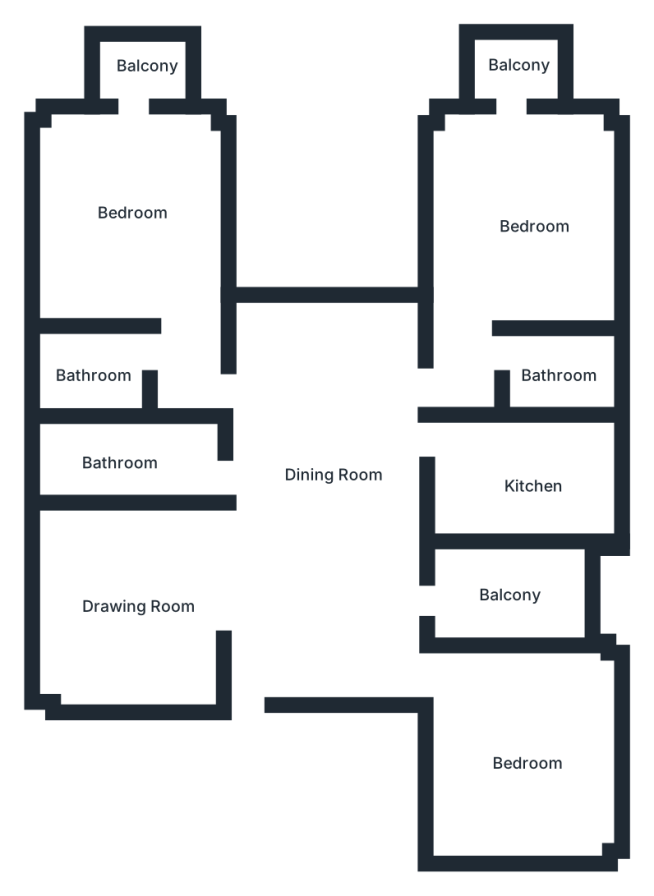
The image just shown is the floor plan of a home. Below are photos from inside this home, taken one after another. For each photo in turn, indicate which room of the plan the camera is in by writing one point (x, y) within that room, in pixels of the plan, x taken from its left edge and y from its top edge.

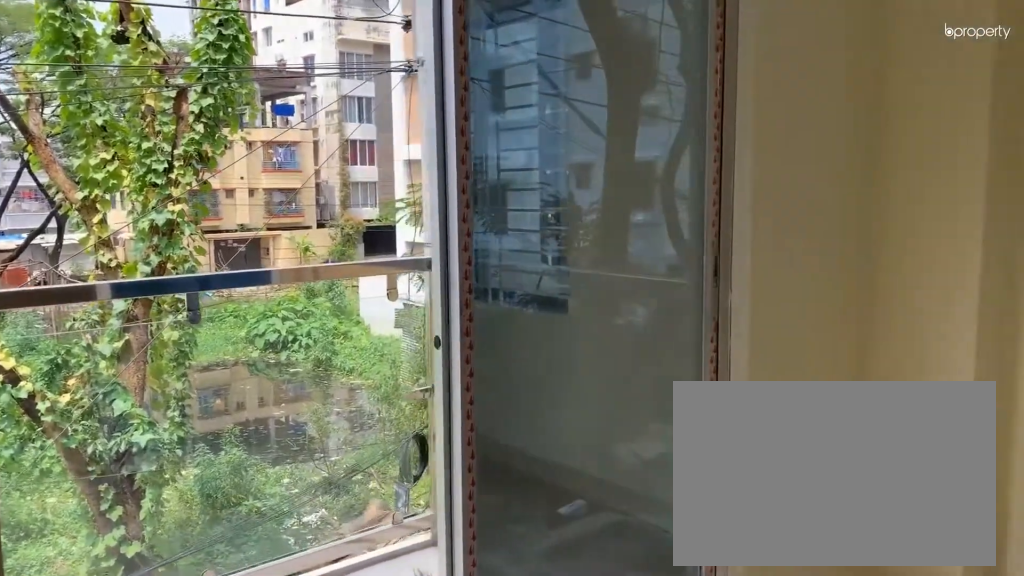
(519, 218)
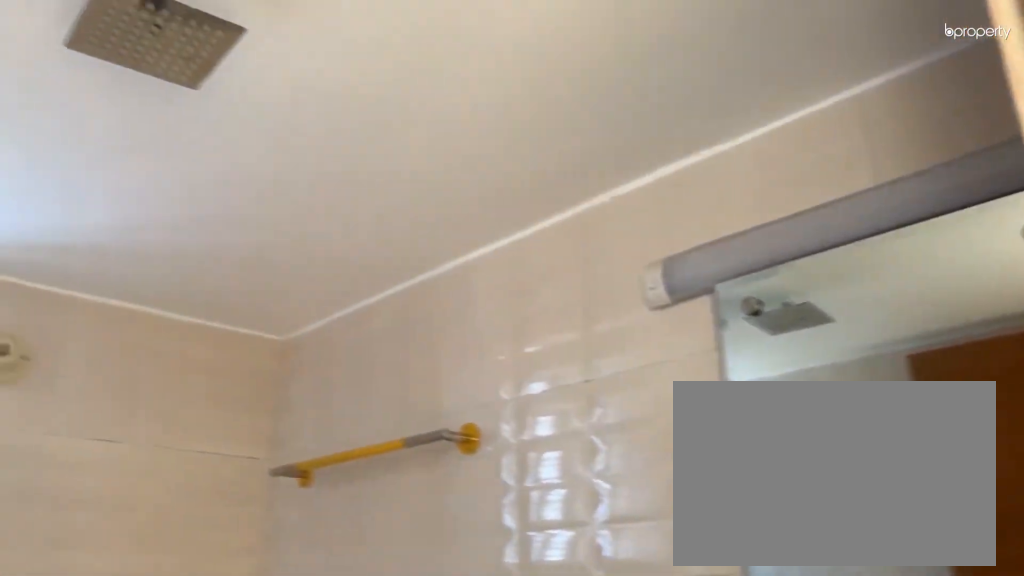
(549, 374)
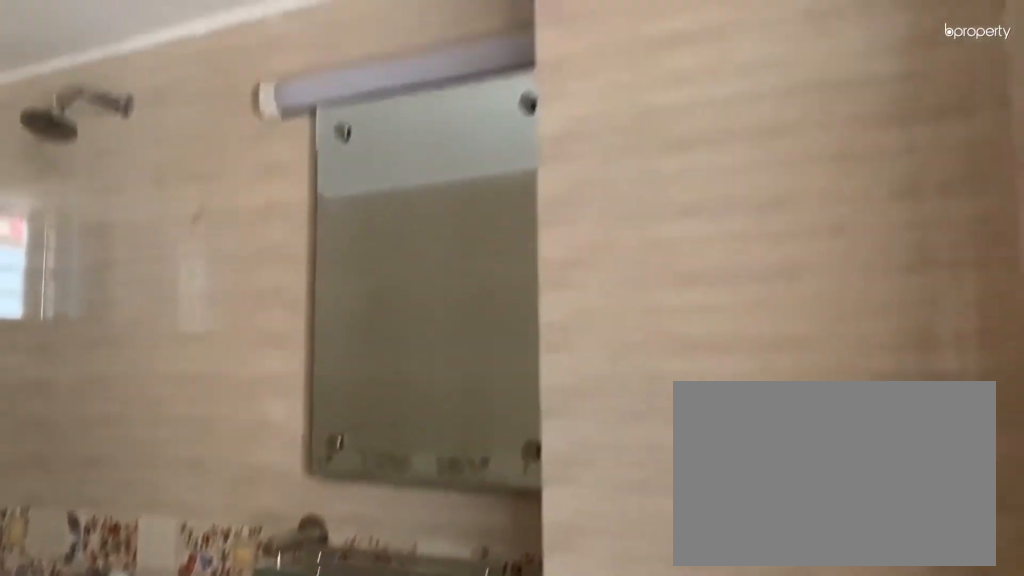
(116, 460)
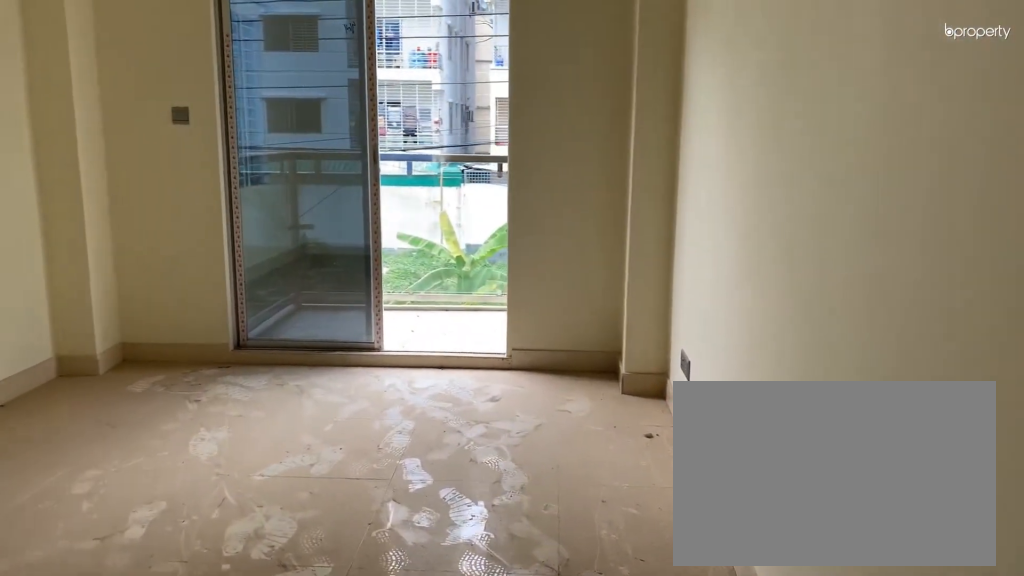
(119, 218)
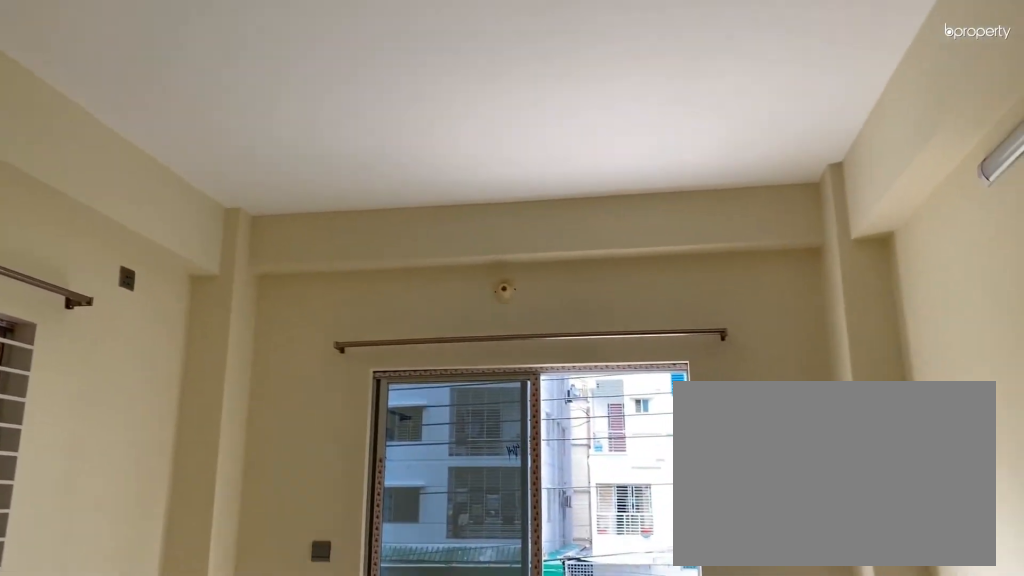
(119, 218)
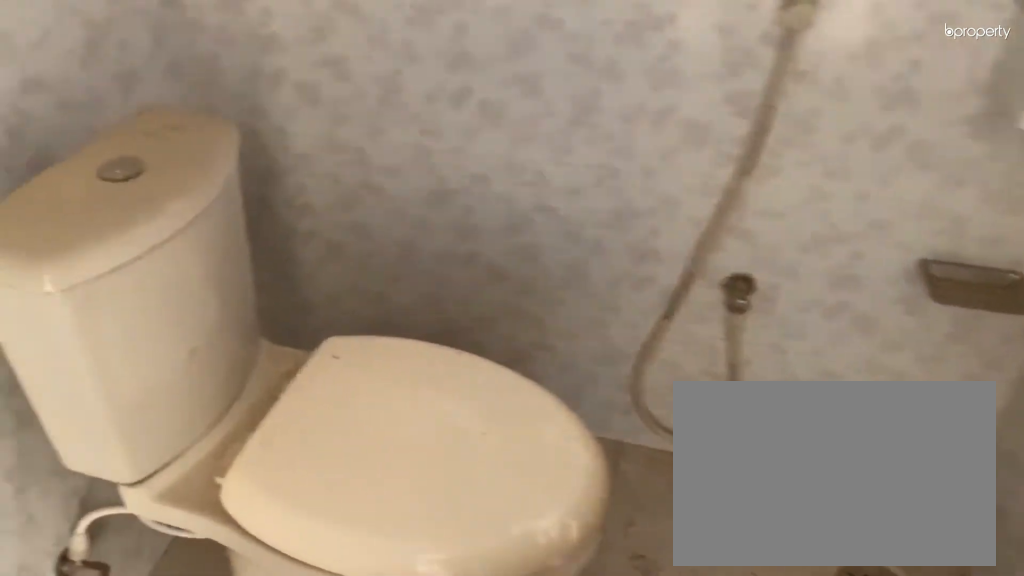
(90, 380)
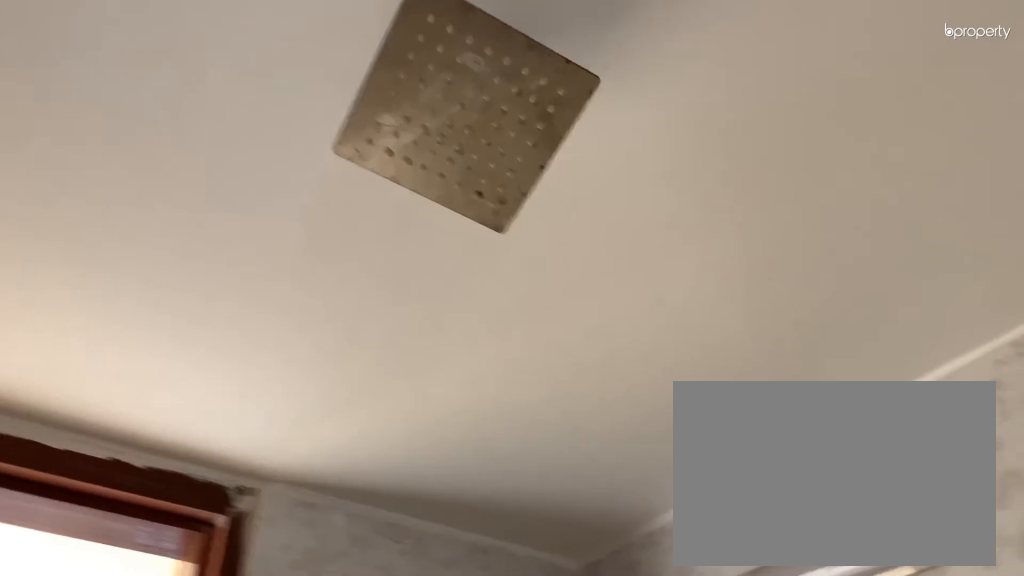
(90, 380)
